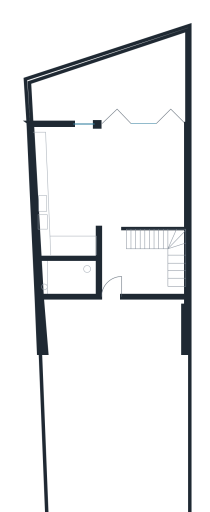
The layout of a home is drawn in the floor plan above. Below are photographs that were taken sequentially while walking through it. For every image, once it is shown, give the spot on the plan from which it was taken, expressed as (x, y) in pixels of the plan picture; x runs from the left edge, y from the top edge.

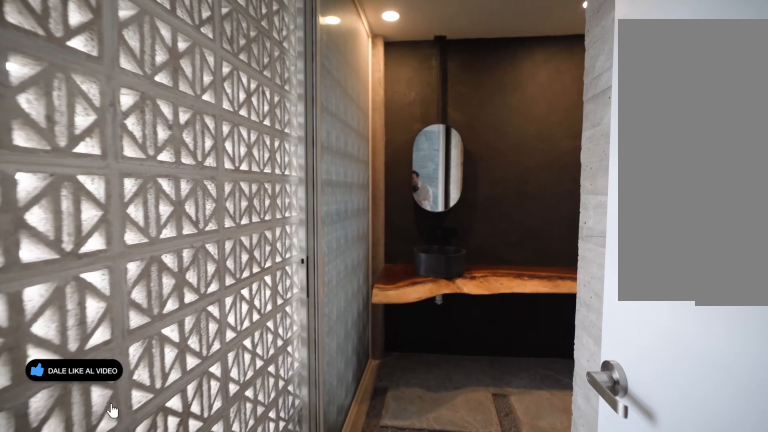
(95, 287)
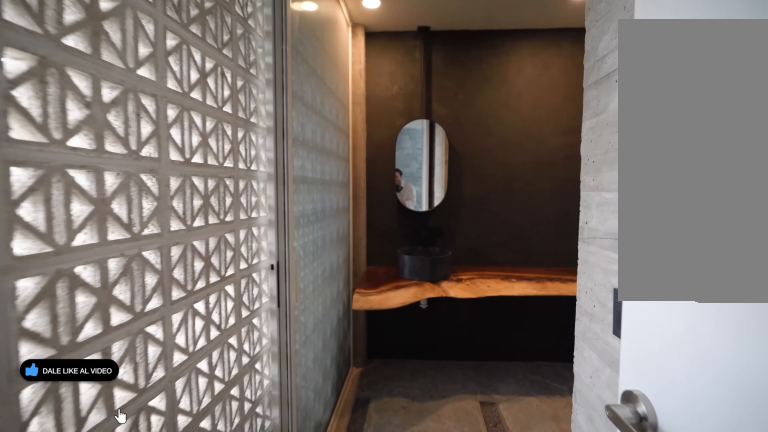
(88, 285)
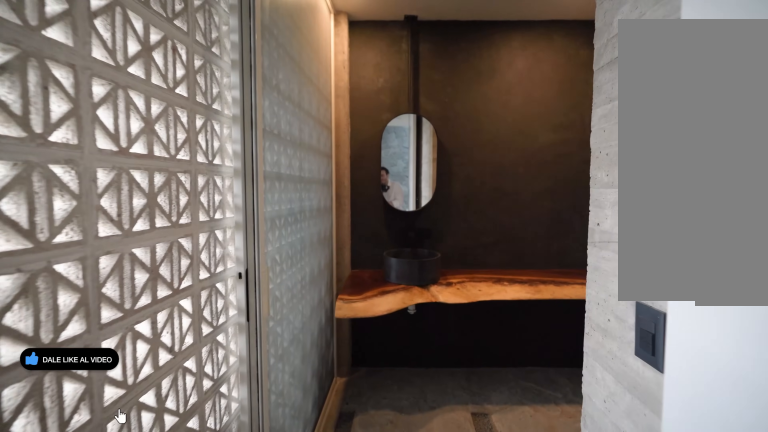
(88, 285)
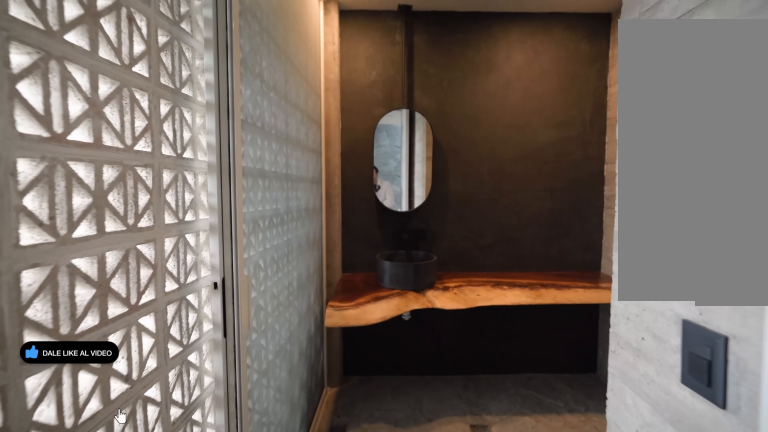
(84, 285)
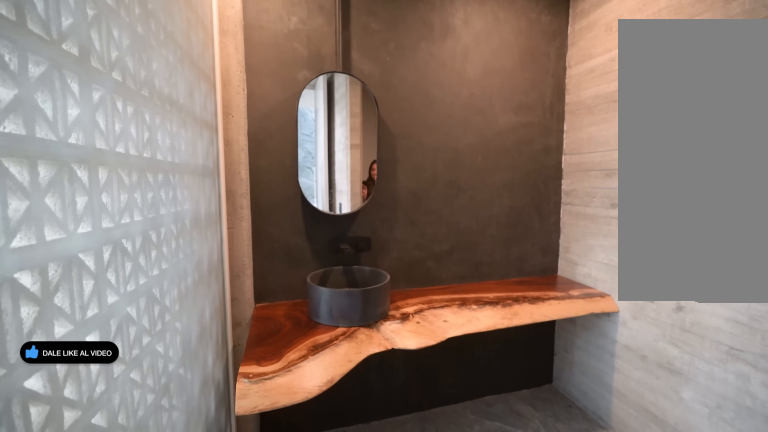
(59, 285)
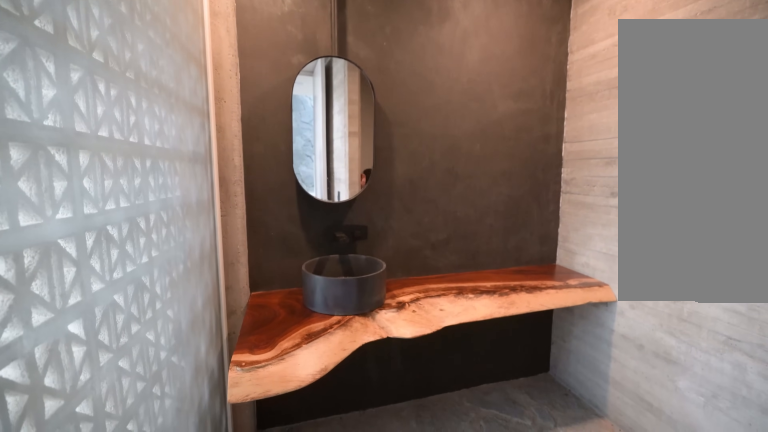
(59, 285)
